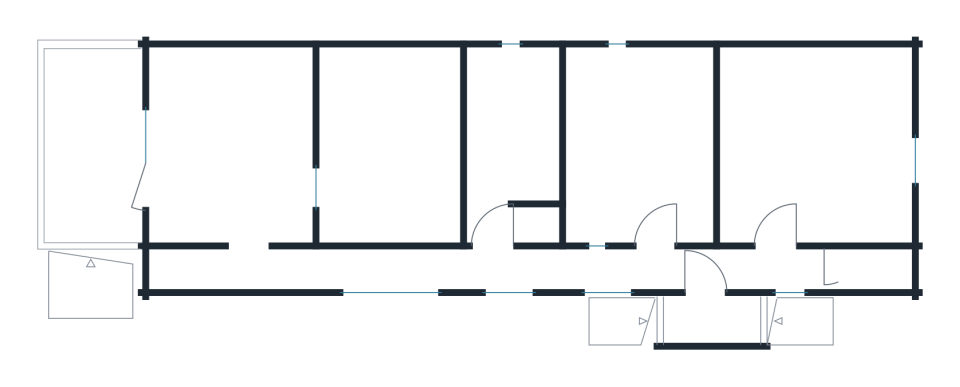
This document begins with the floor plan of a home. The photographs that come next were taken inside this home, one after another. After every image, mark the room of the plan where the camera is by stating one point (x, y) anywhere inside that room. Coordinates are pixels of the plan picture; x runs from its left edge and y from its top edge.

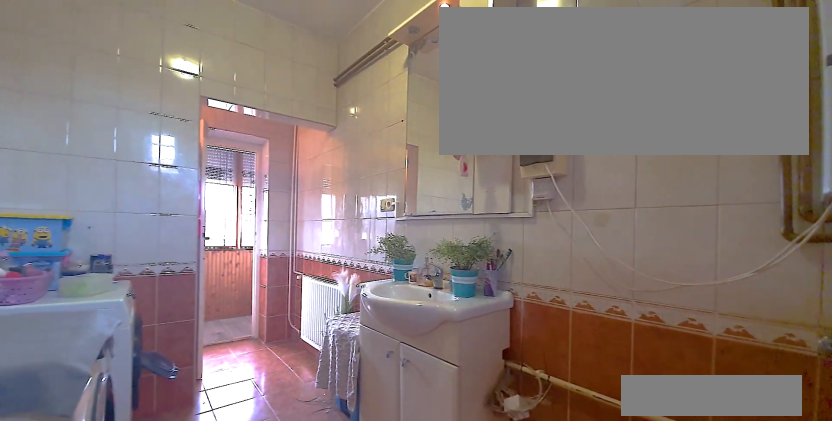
(514, 152)
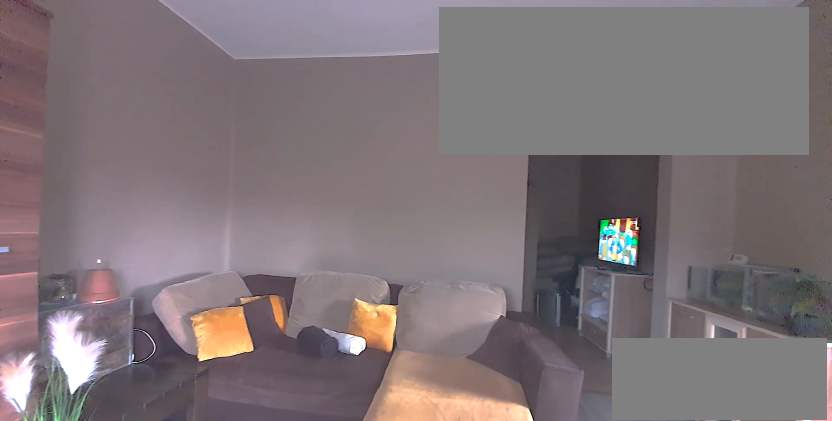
(240, 152)
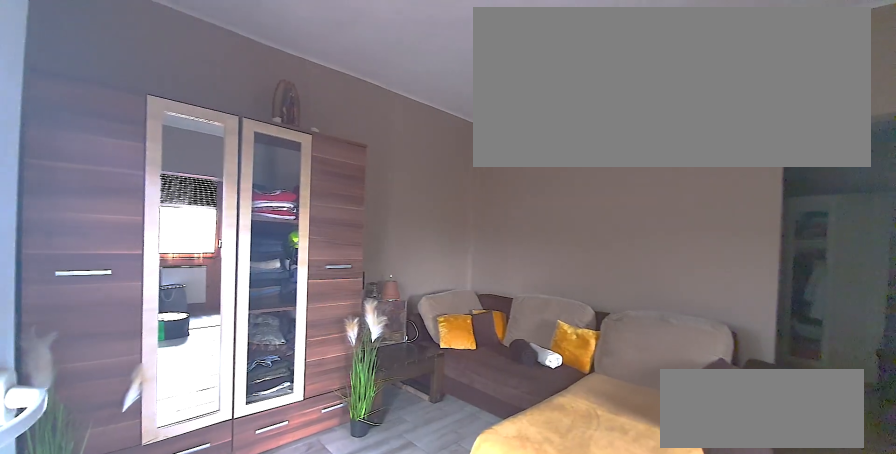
(240, 152)
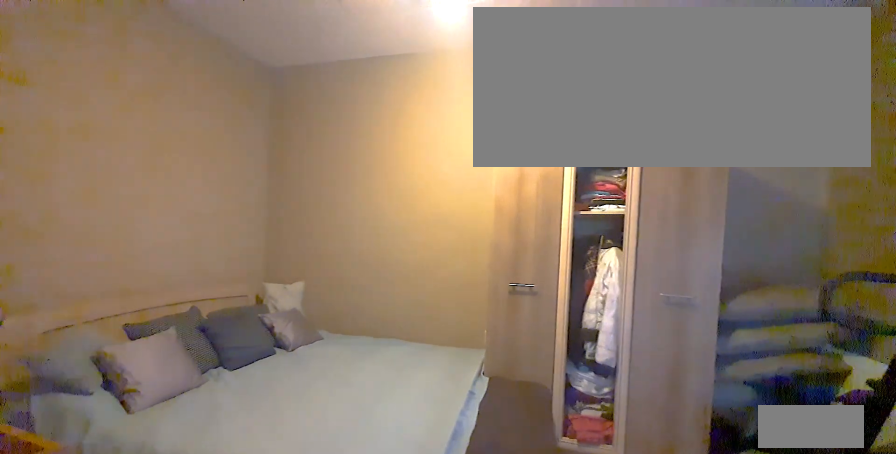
(392, 151)
